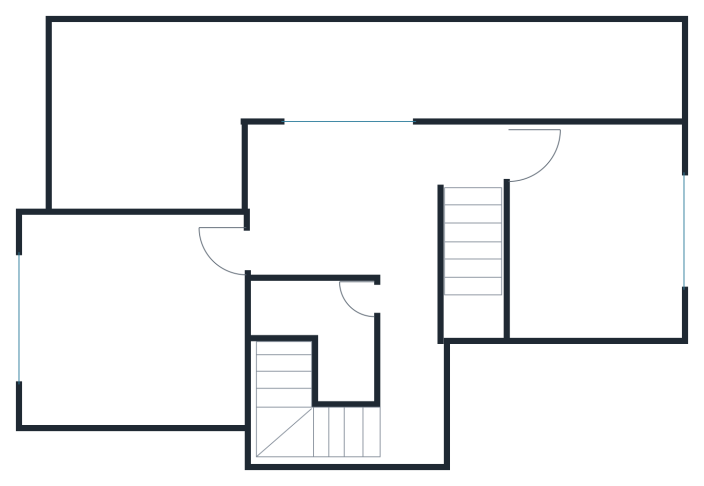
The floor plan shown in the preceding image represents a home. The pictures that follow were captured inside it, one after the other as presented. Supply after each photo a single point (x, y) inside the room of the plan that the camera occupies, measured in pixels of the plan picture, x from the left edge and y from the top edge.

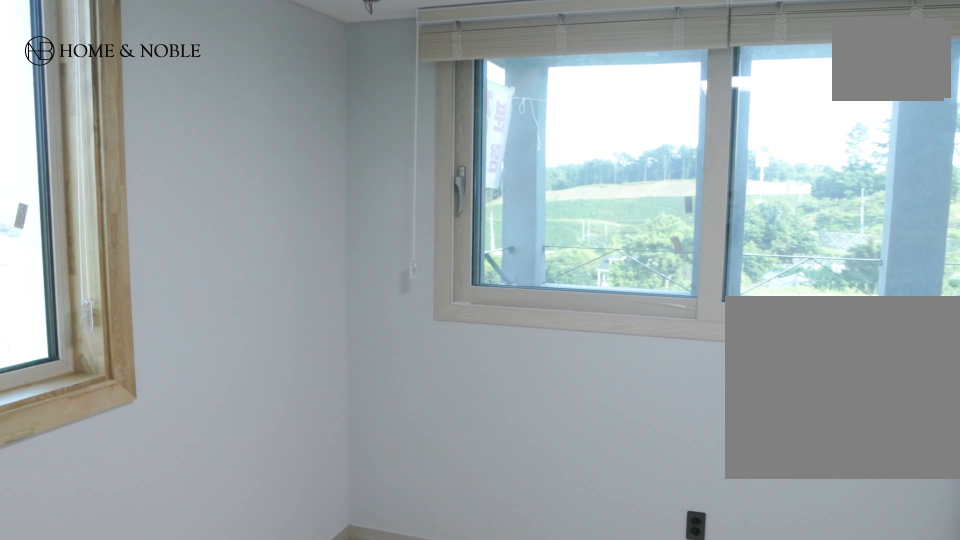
(132, 327)
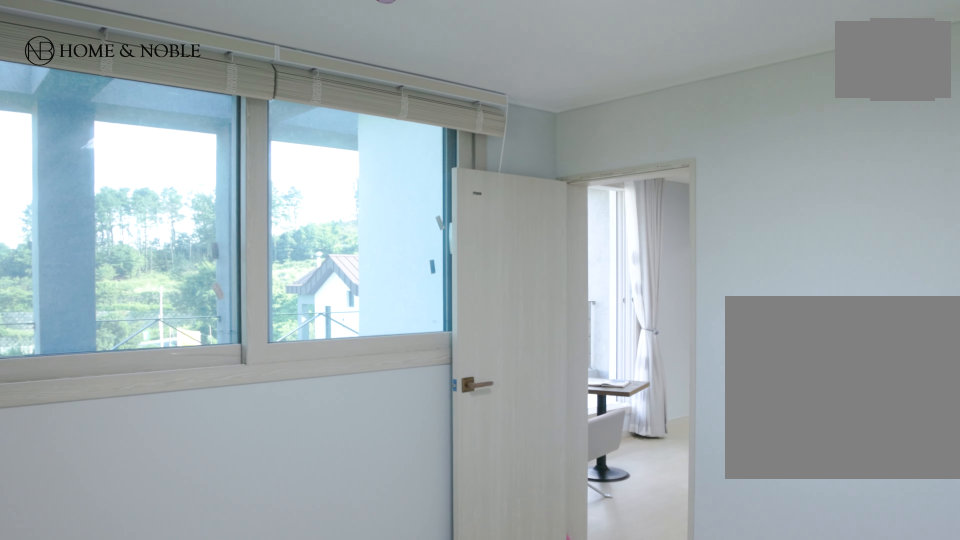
(132, 327)
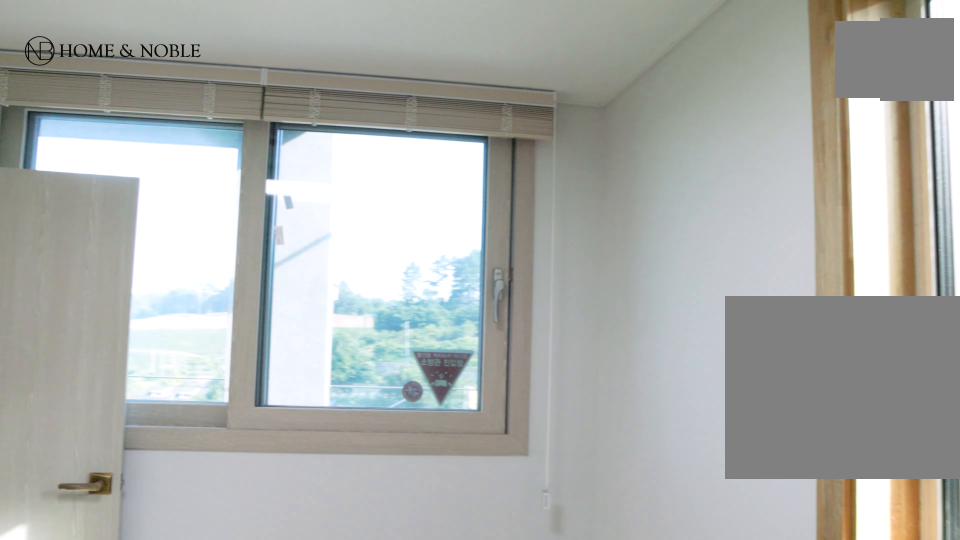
(592, 232)
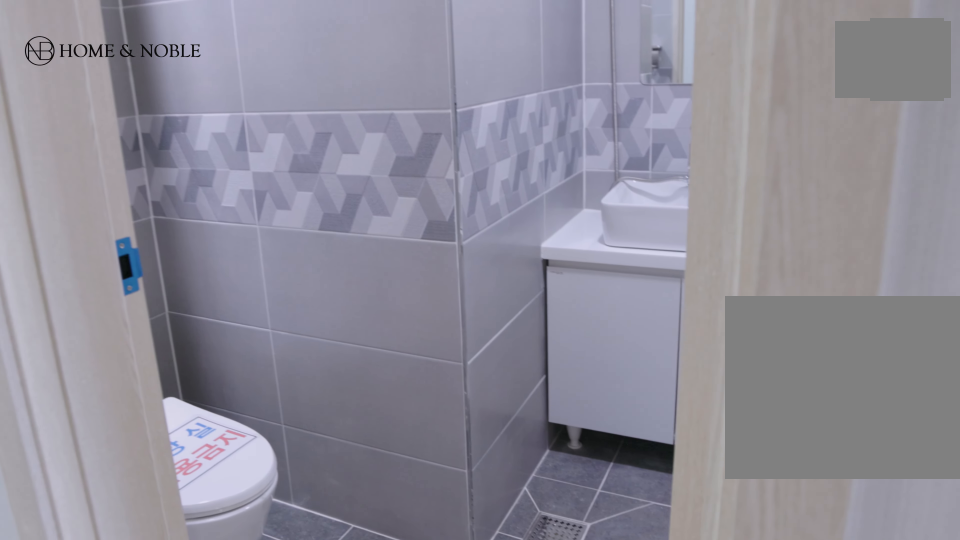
(325, 342)
